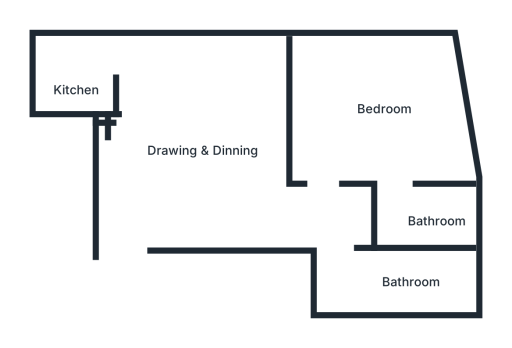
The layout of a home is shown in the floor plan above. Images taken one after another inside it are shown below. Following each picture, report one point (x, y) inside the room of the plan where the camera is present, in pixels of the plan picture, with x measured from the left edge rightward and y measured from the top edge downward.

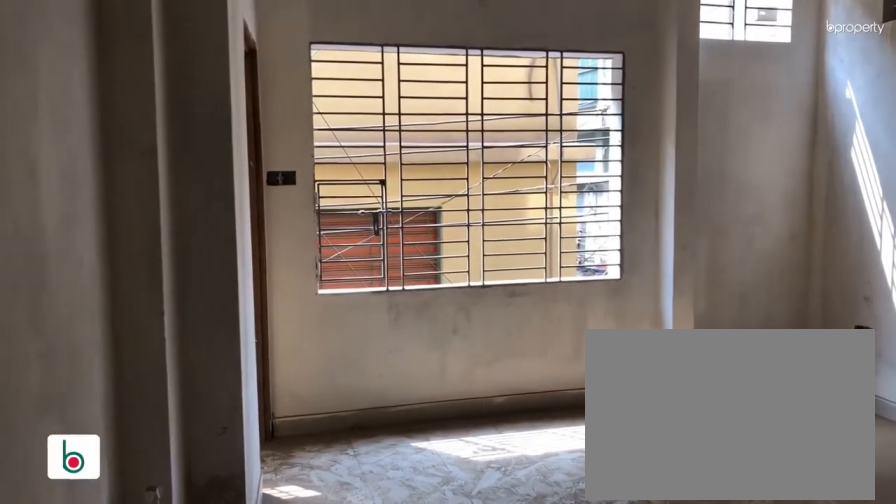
(160, 189)
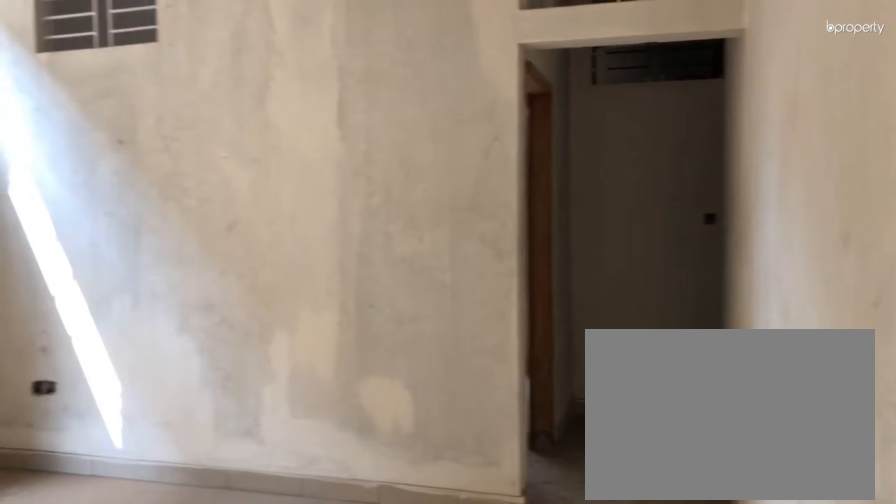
(193, 145)
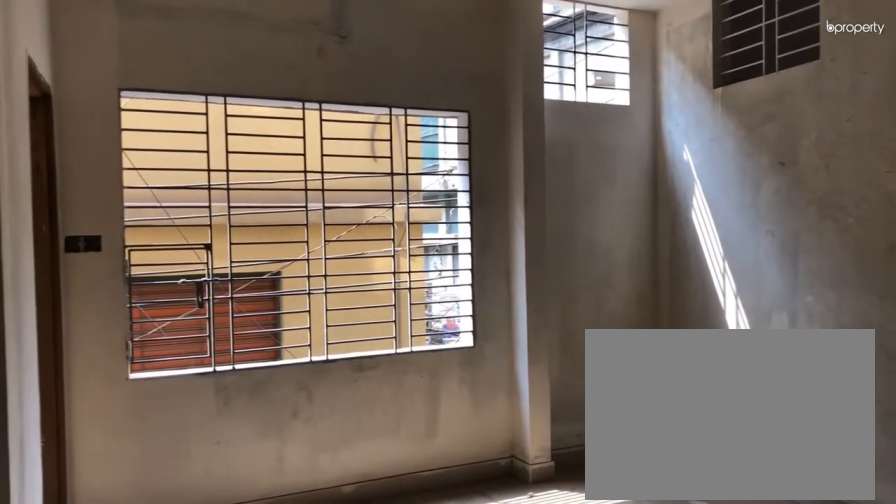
(193, 145)
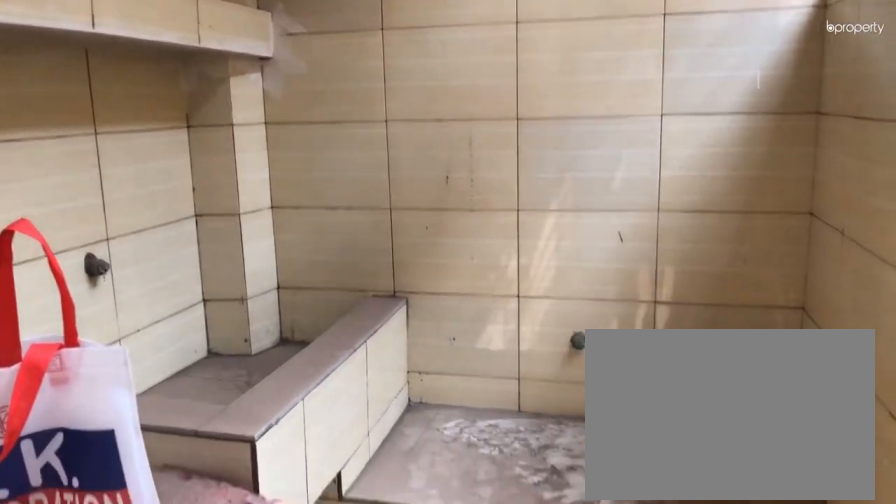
(78, 72)
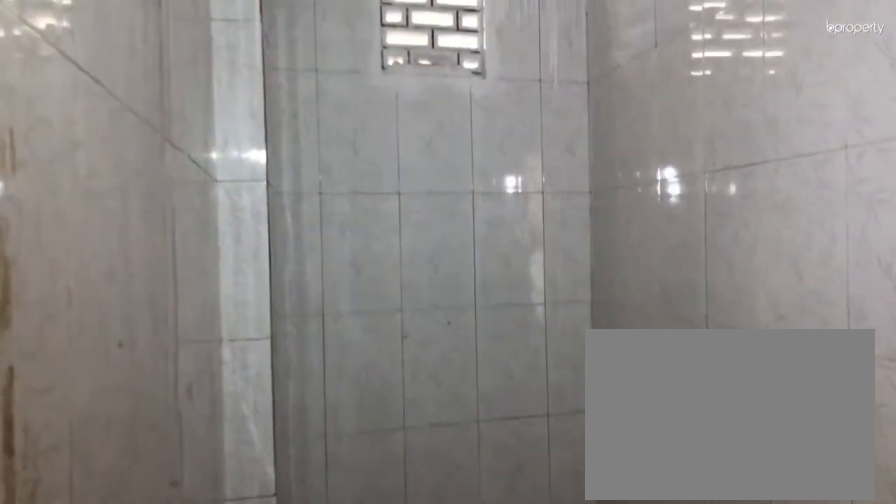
(398, 279)
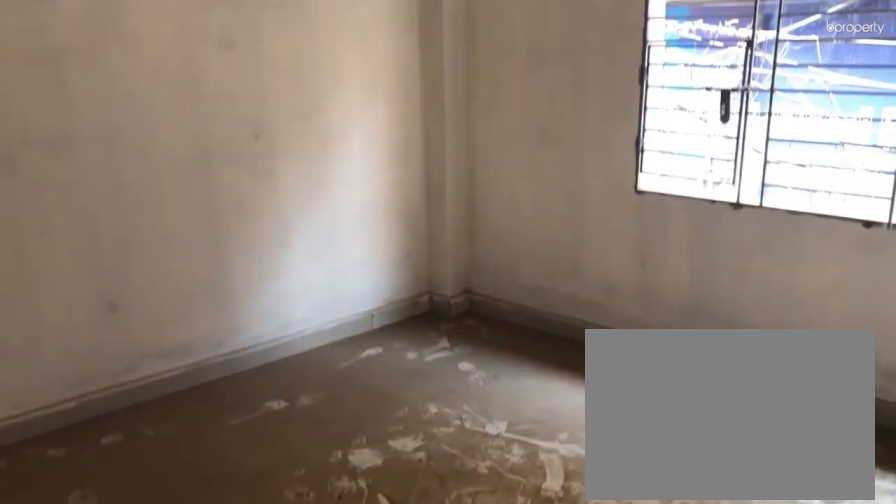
(390, 99)
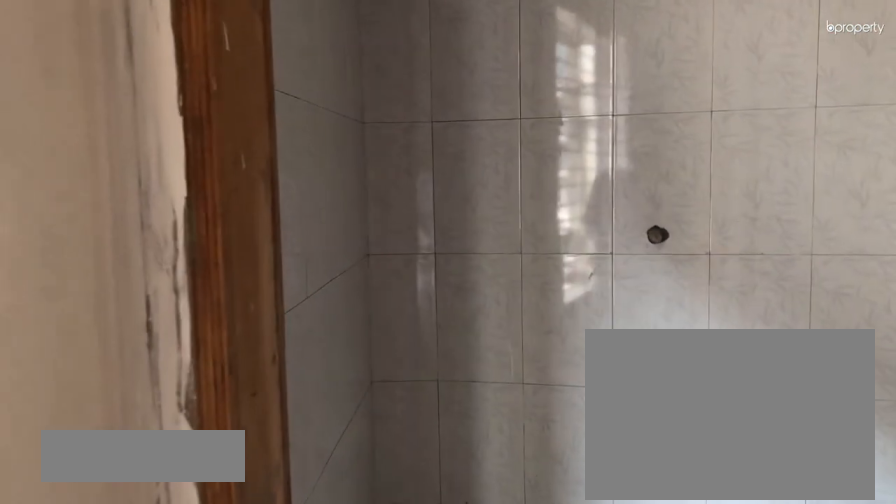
(419, 210)
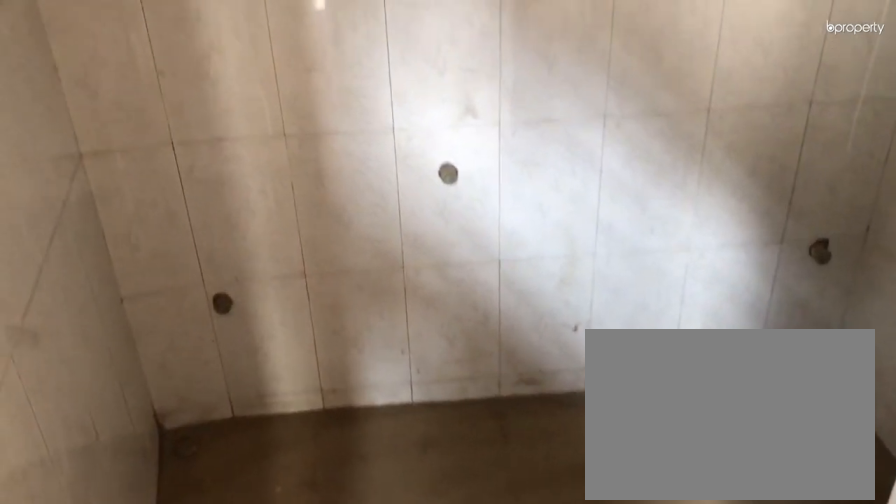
(419, 210)
